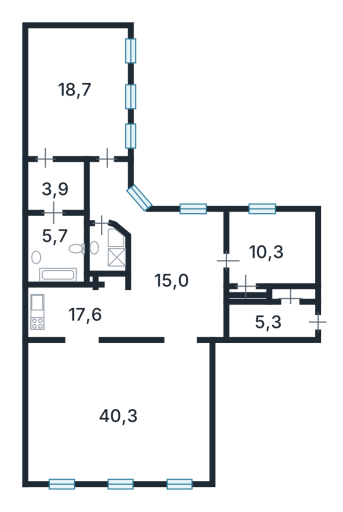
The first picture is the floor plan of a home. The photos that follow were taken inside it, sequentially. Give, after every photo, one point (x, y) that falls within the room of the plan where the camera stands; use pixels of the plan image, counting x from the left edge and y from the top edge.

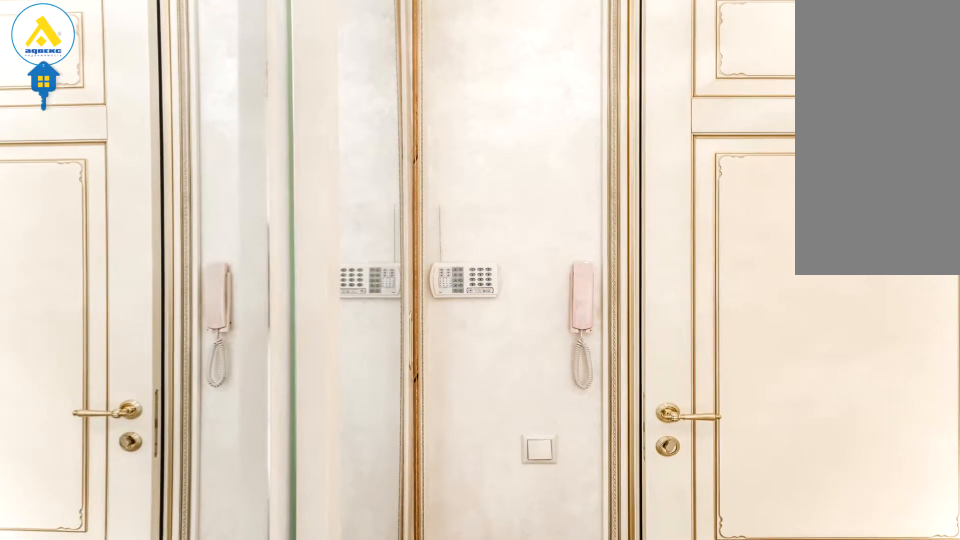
(267, 320)
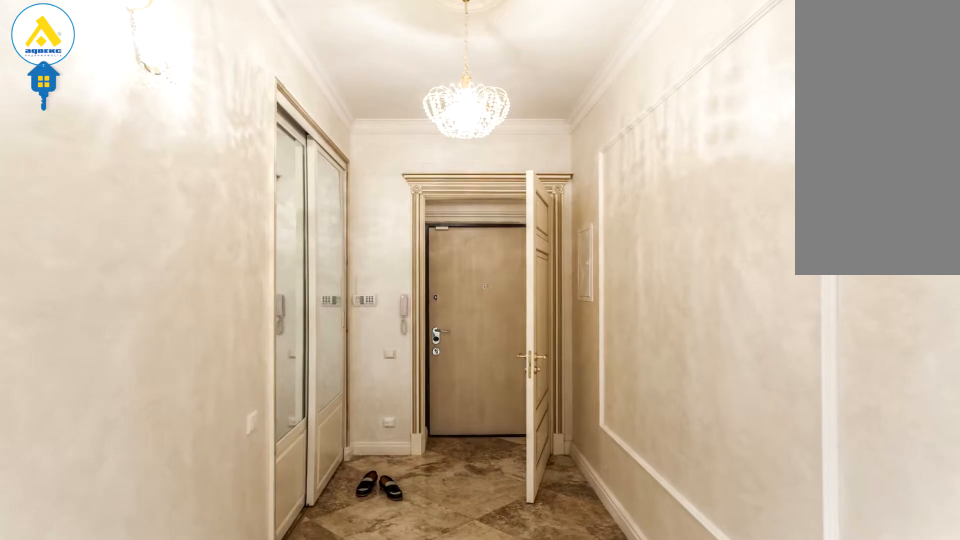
(267, 320)
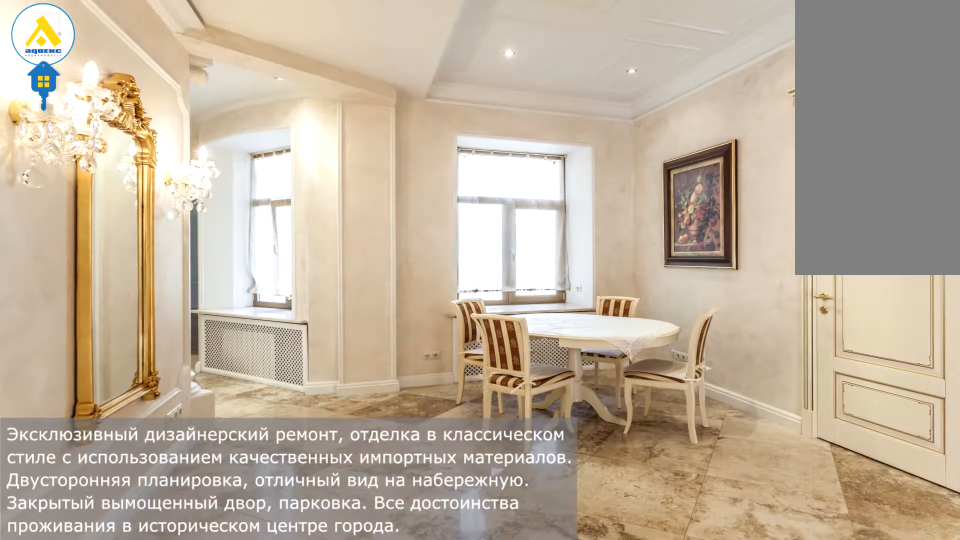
(170, 307)
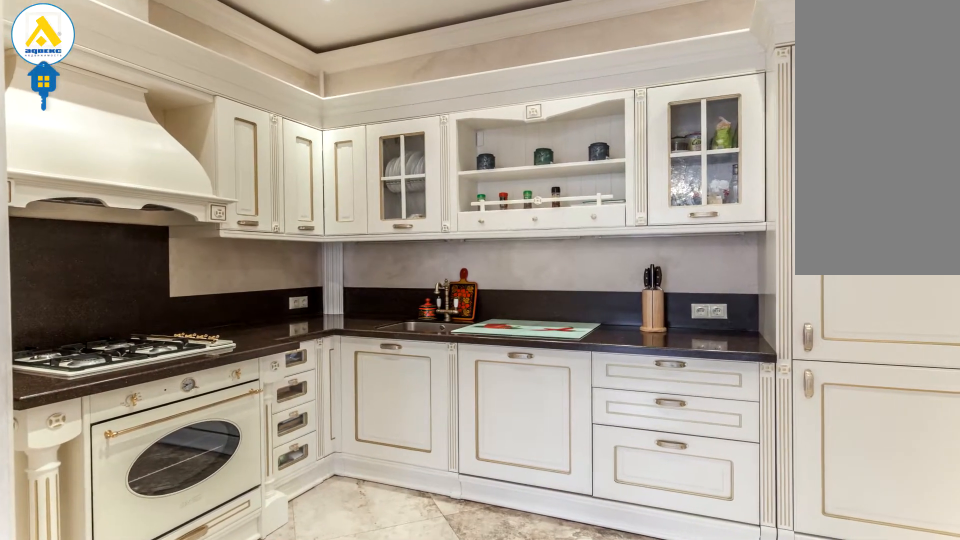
(85, 312)
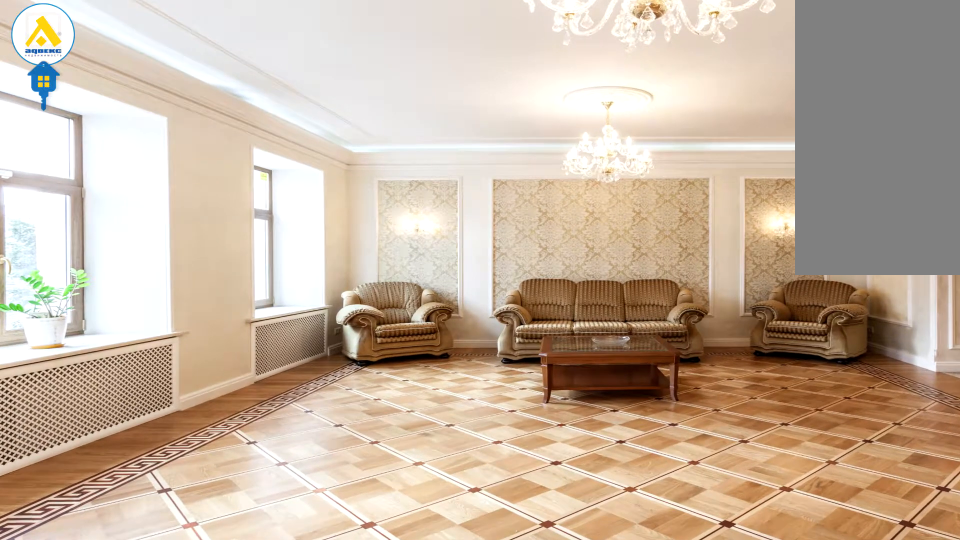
(117, 380)
